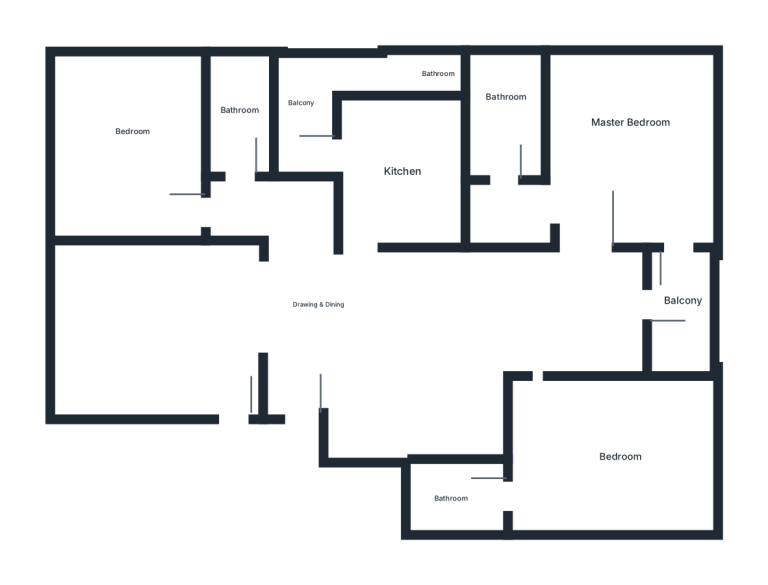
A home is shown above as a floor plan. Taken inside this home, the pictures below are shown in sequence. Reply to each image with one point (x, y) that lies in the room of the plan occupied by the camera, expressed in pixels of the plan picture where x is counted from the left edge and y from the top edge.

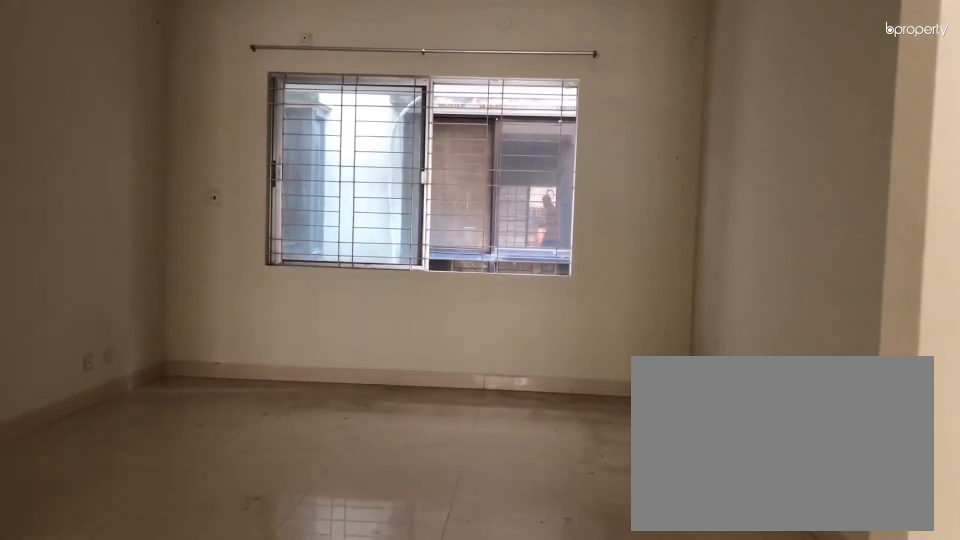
(340, 339)
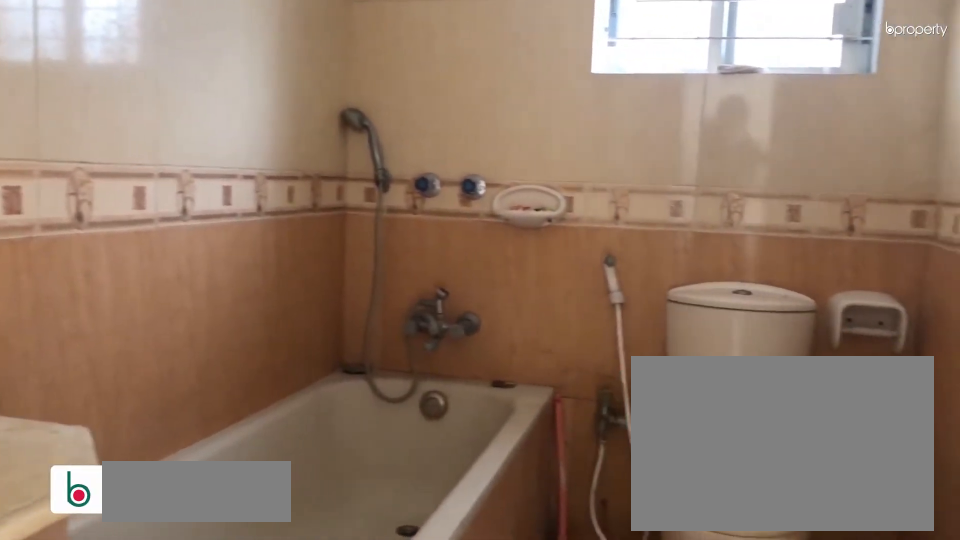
(507, 127)
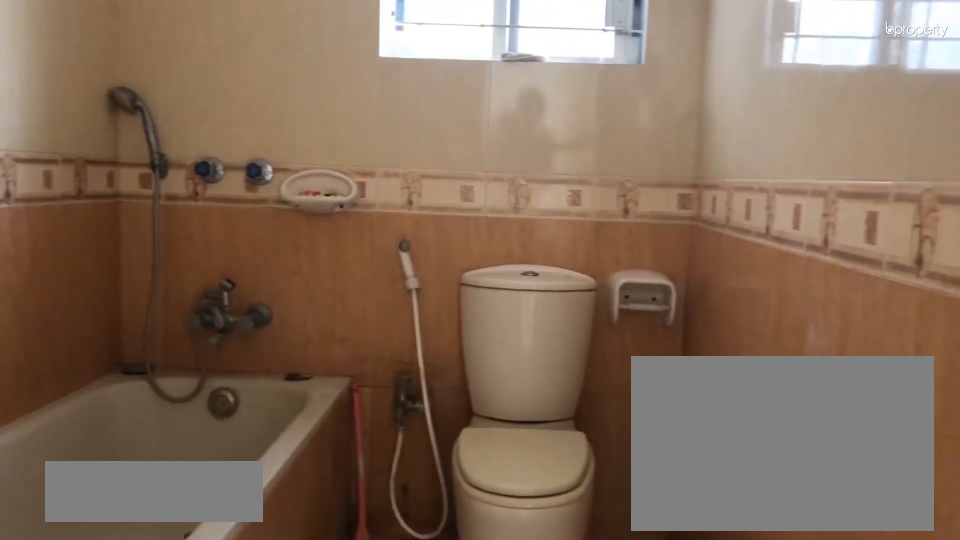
(507, 127)
